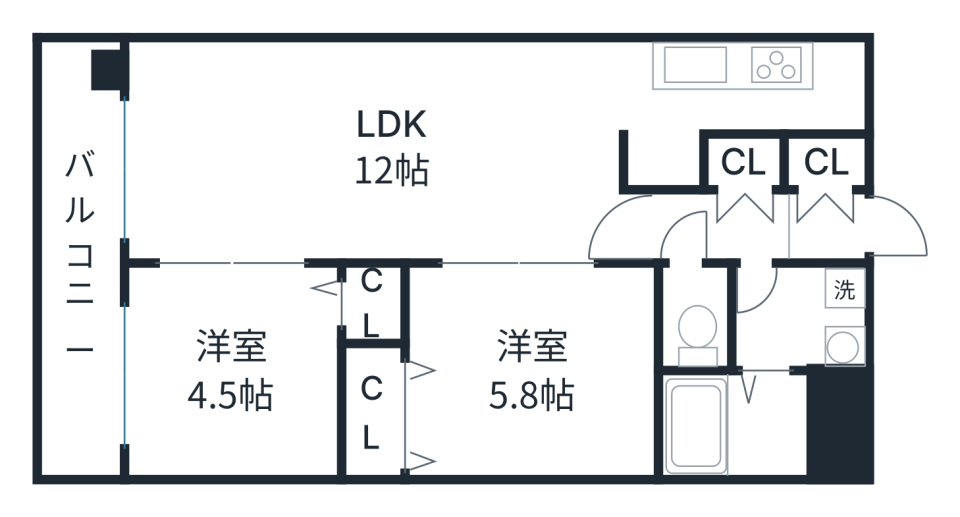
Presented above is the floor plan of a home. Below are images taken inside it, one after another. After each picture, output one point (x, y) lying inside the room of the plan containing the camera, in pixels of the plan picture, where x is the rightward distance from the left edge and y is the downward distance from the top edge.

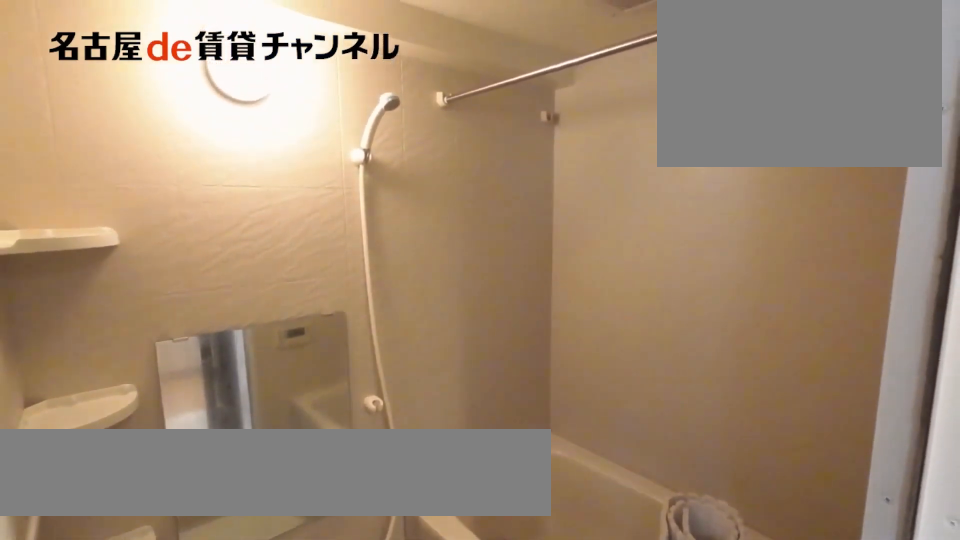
(730, 423)
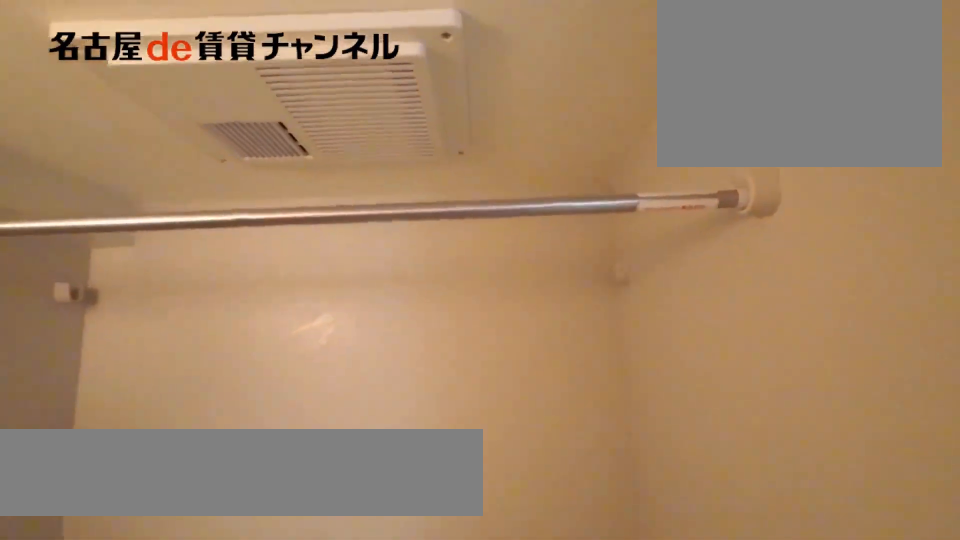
(731, 423)
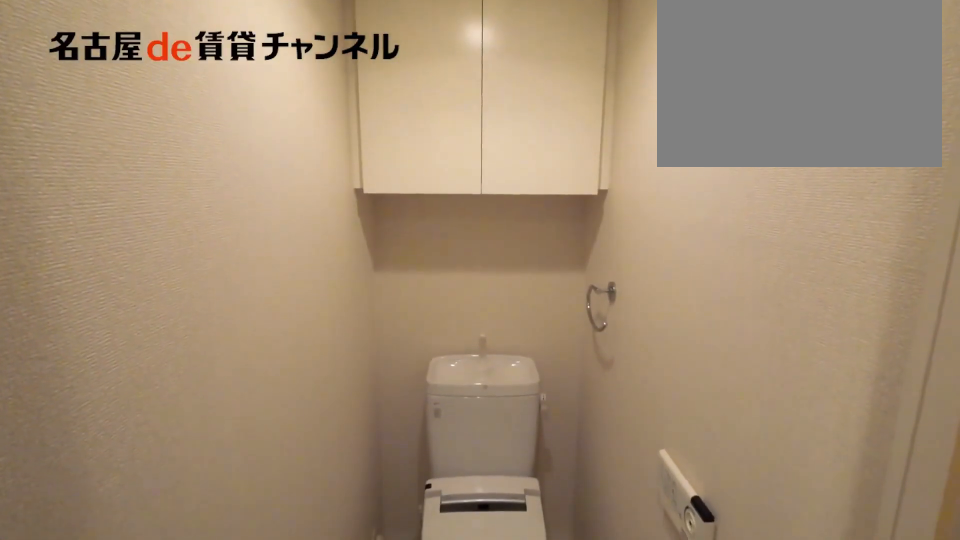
(694, 316)
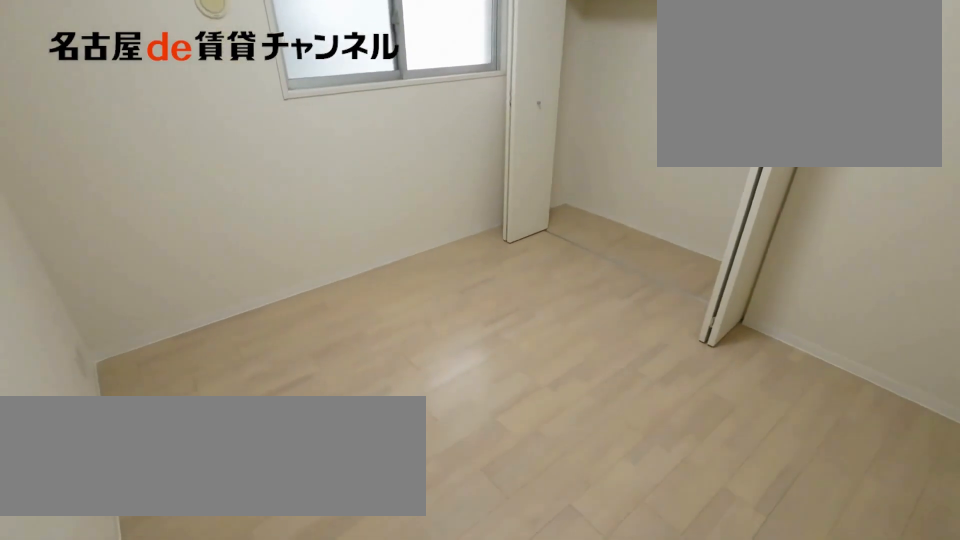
(509, 371)
